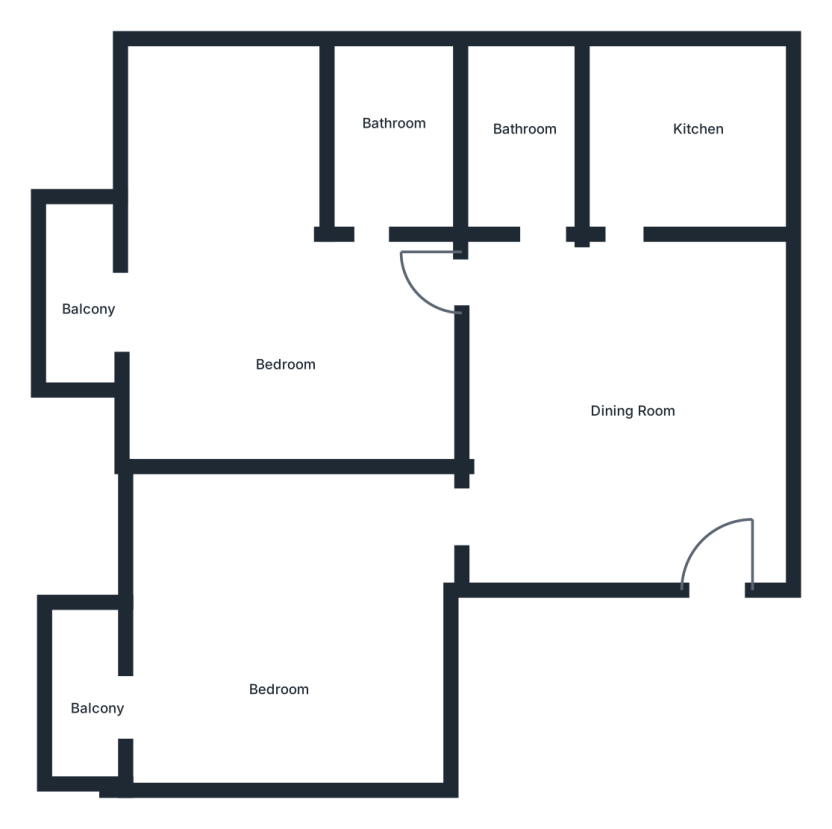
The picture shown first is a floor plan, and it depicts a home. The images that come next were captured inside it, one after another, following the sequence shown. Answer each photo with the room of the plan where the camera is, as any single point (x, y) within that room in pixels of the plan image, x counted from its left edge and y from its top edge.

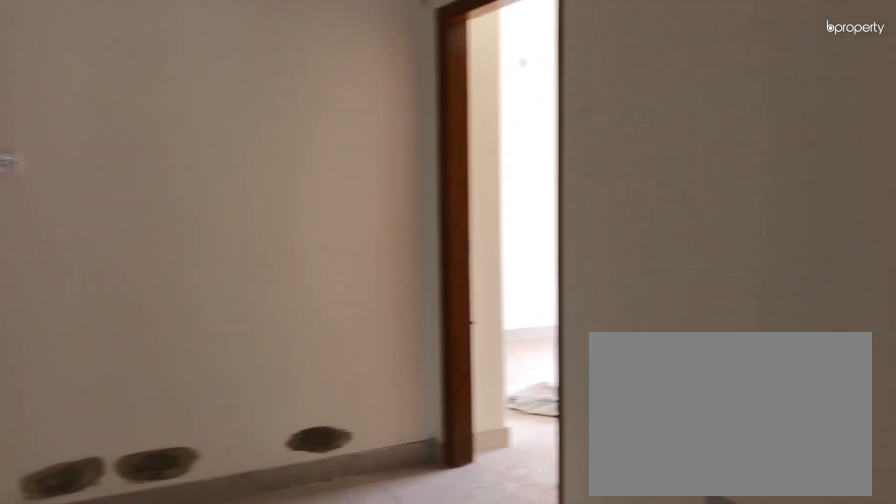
(609, 362)
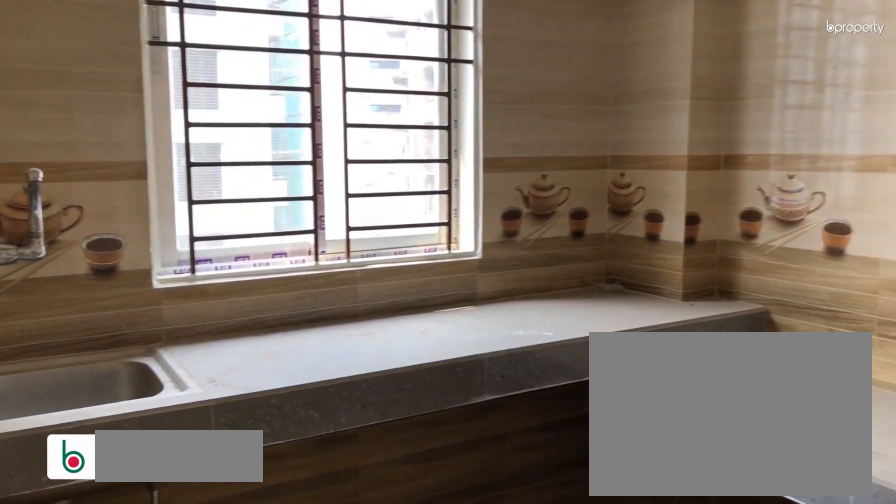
(663, 155)
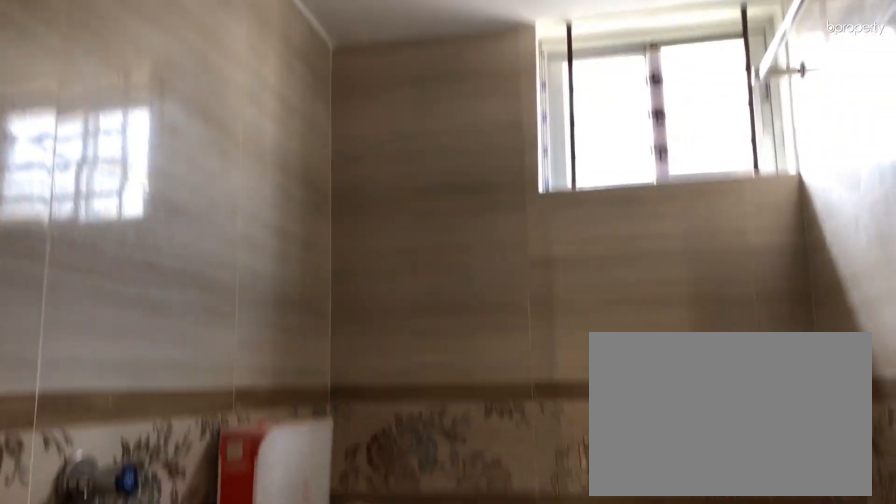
(526, 165)
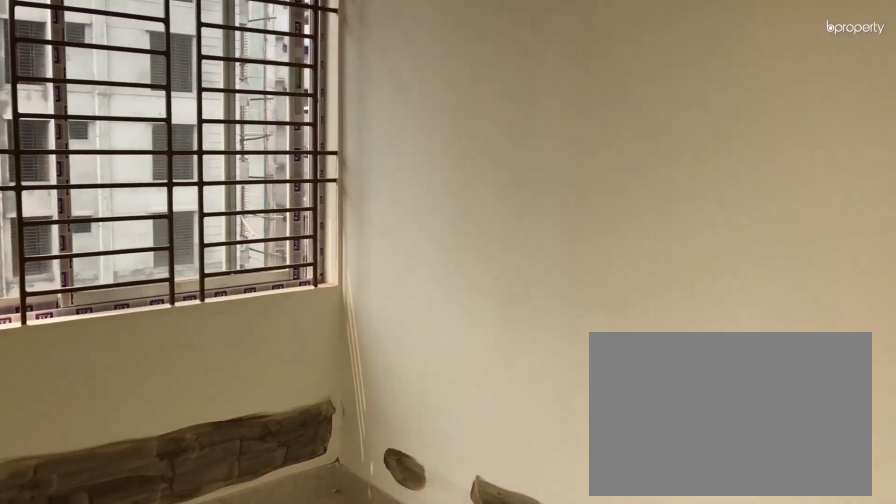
(279, 294)
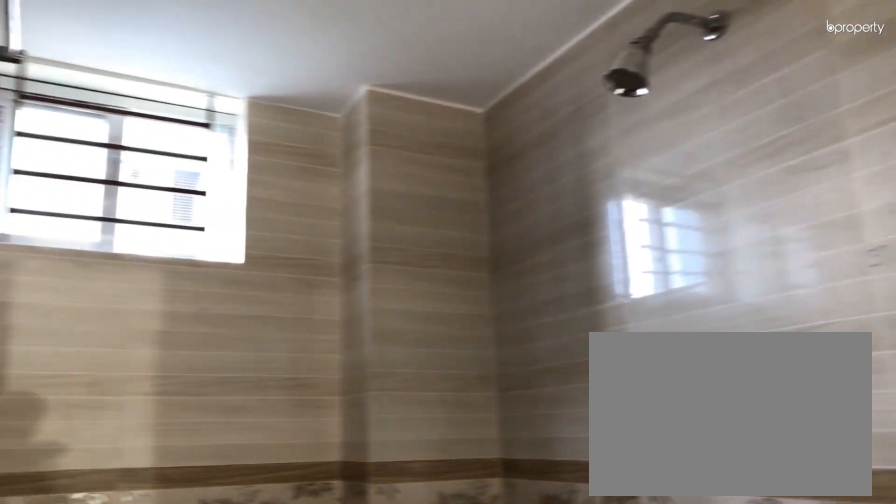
(389, 128)
